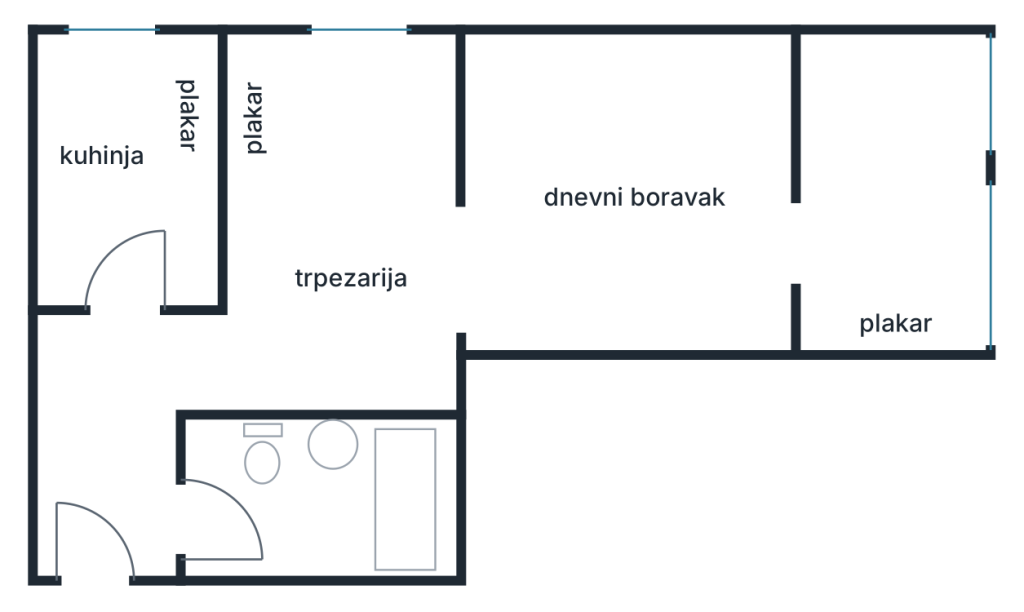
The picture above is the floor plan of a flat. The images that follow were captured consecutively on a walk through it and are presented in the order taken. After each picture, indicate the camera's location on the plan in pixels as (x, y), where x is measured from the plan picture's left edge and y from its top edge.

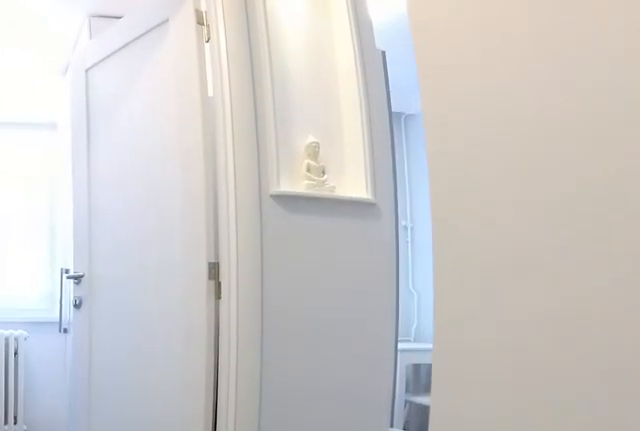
(102, 486)
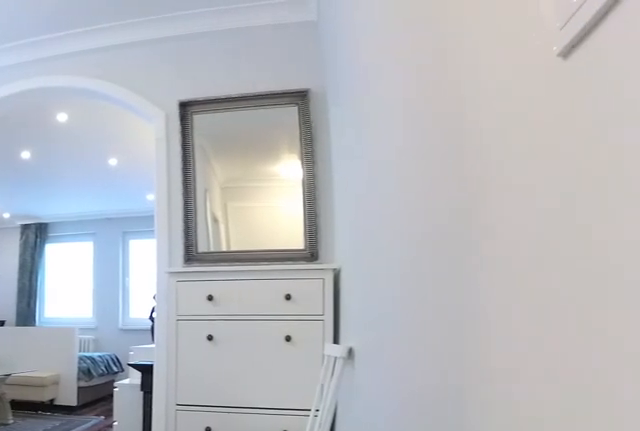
(116, 363)
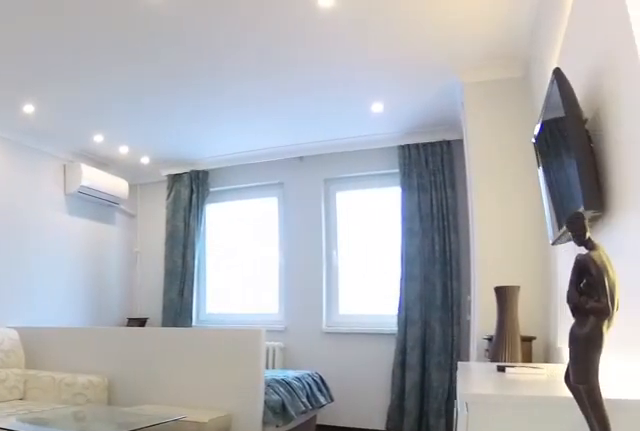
(374, 320)
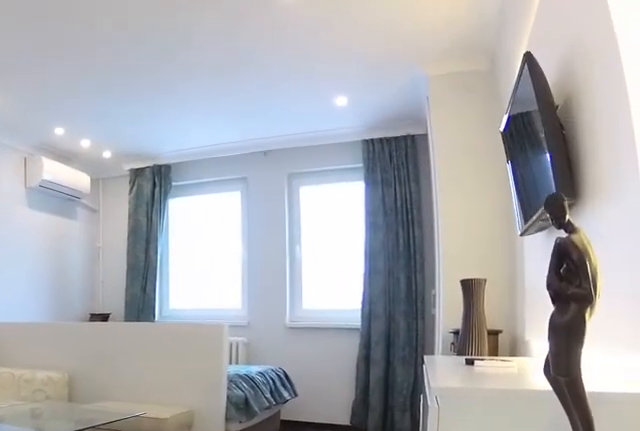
(379, 318)
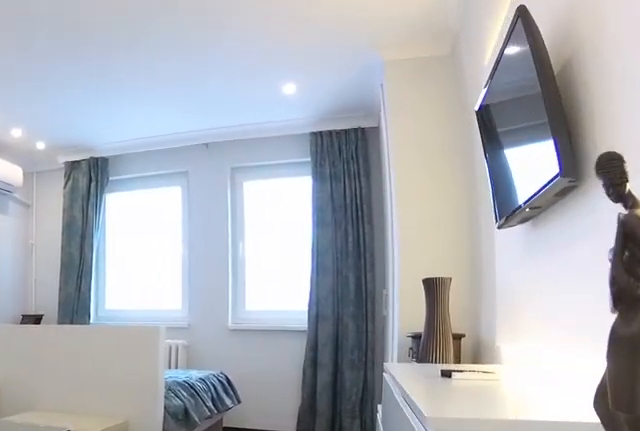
(410, 318)
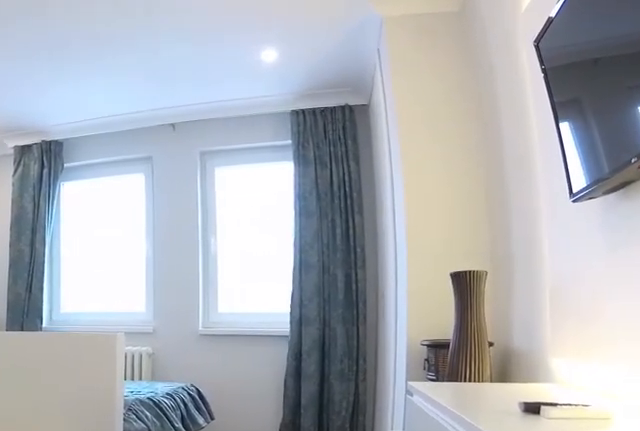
(507, 318)
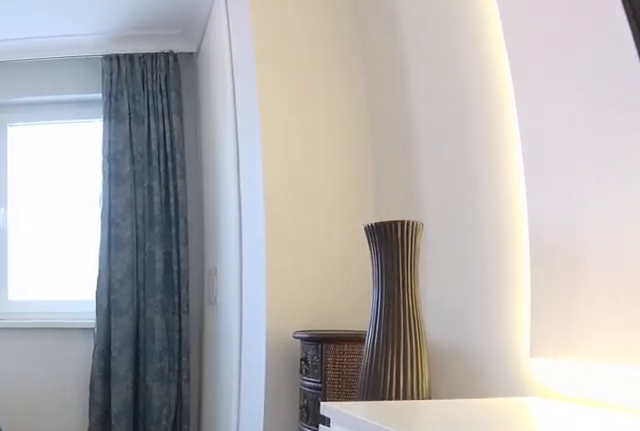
(627, 295)
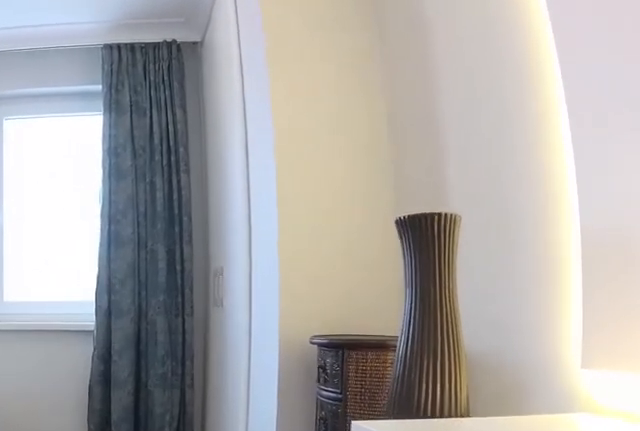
(646, 291)
